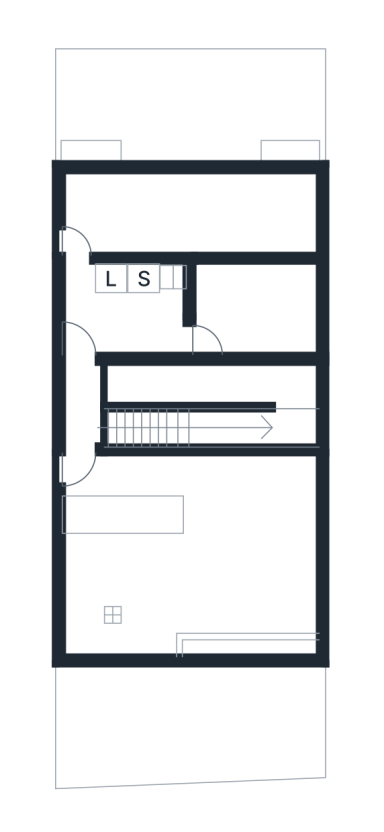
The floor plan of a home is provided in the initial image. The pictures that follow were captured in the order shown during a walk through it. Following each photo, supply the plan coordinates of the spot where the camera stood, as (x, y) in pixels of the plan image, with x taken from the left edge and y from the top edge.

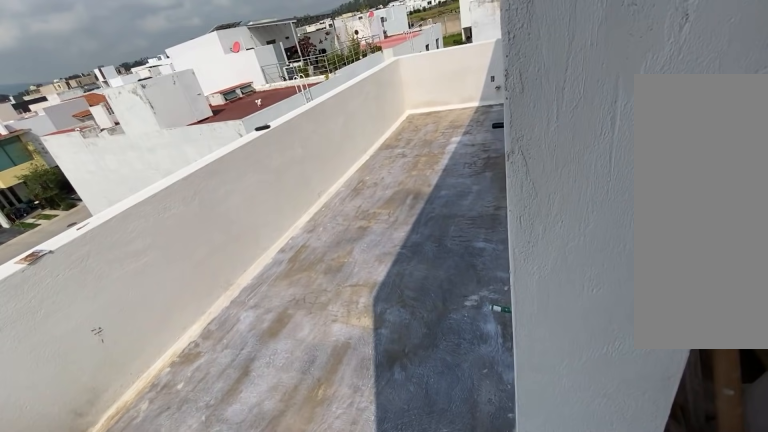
(79, 263)
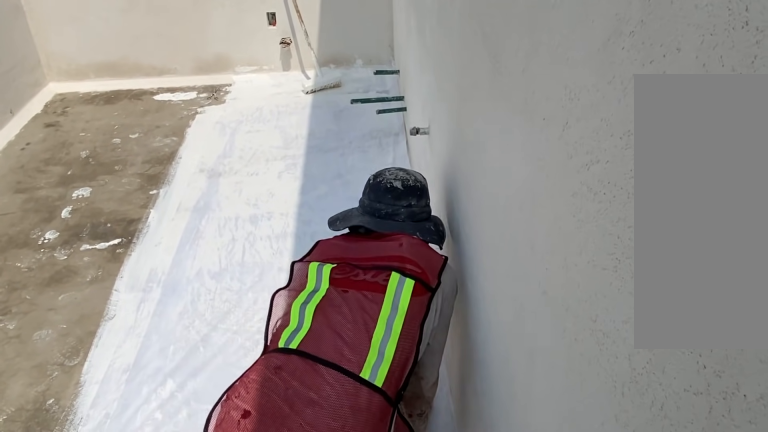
(173, 230)
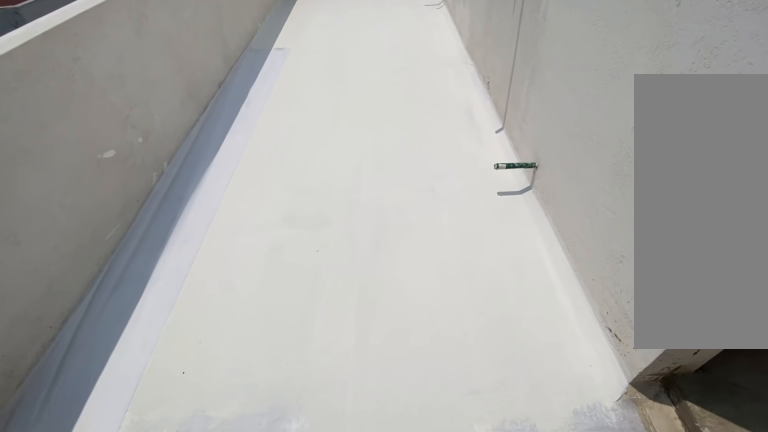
(74, 245)
